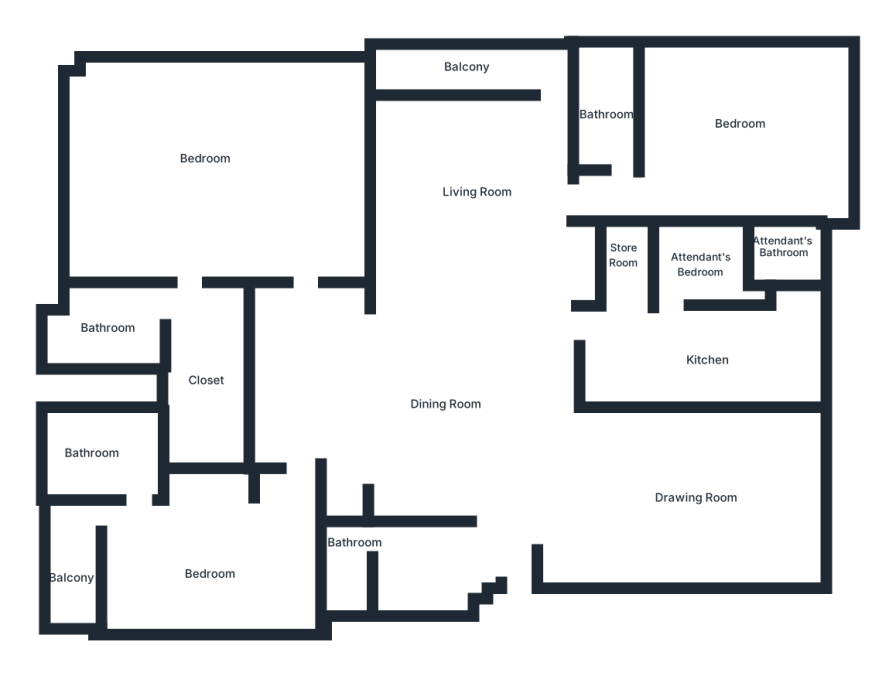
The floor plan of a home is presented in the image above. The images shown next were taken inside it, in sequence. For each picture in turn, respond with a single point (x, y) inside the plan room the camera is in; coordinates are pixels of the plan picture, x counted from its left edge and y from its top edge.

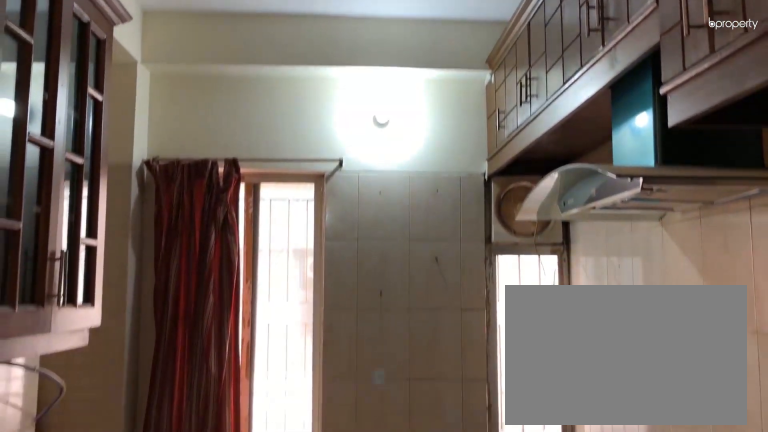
(685, 359)
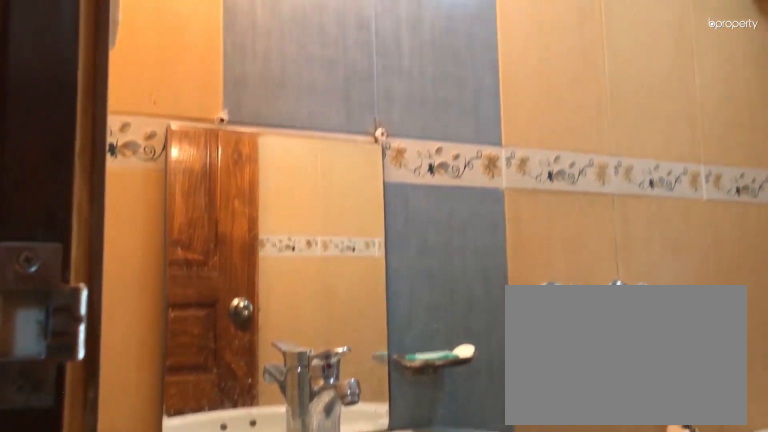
(609, 103)
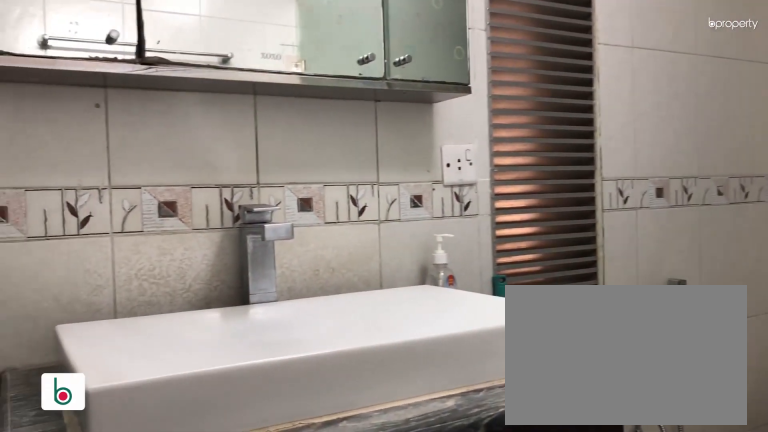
(120, 323)
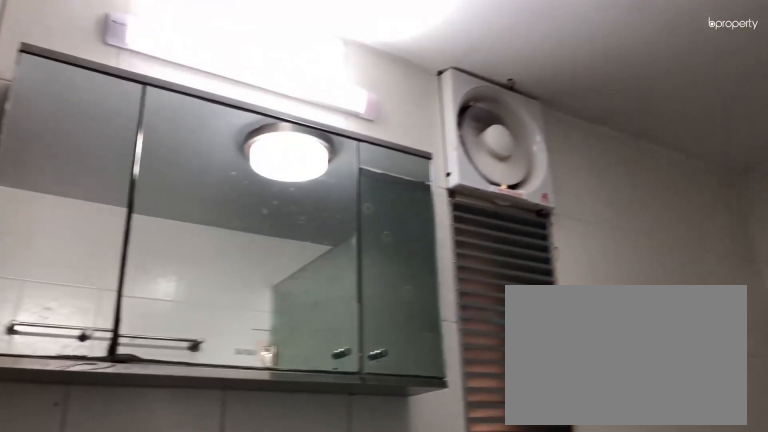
(120, 323)
